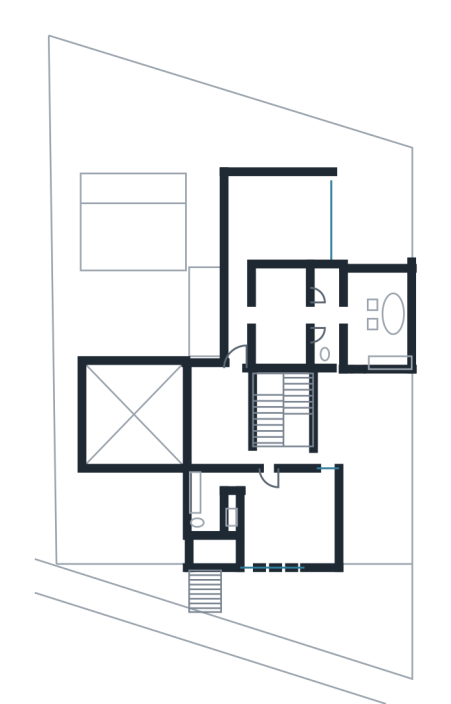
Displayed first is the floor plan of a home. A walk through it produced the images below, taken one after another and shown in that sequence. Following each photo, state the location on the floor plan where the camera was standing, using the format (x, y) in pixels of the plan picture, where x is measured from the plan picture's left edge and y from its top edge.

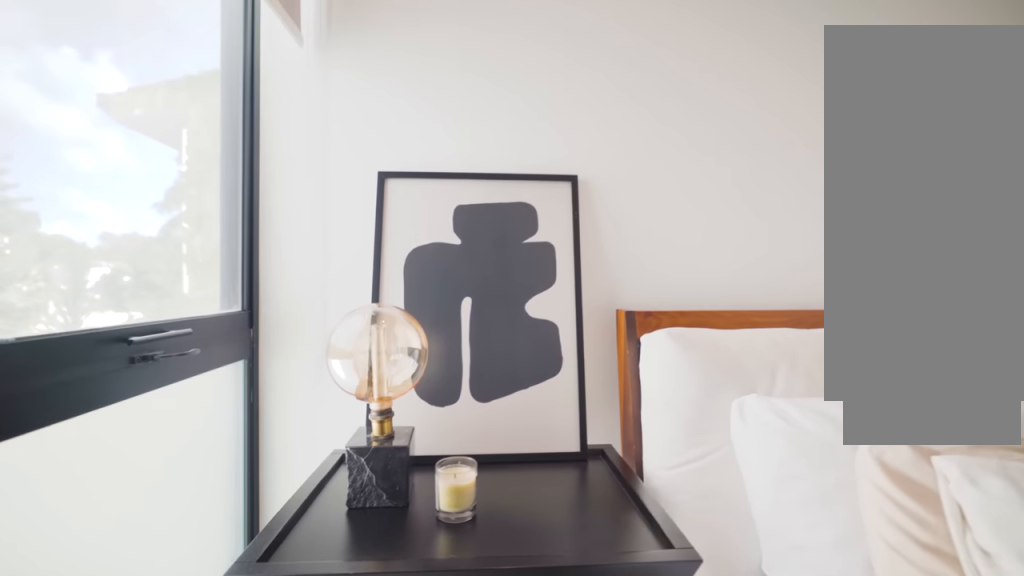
(308, 482)
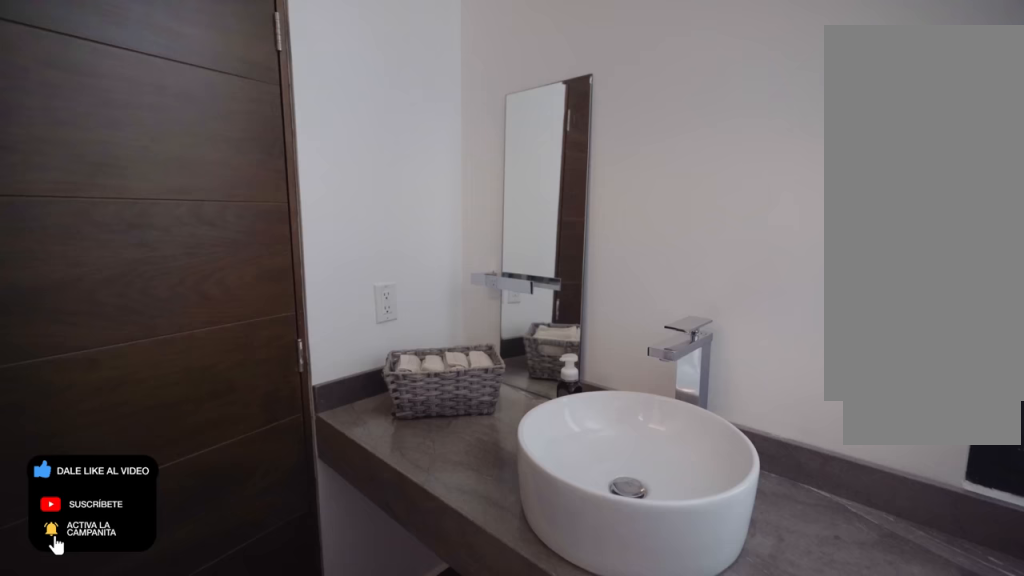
(225, 512)
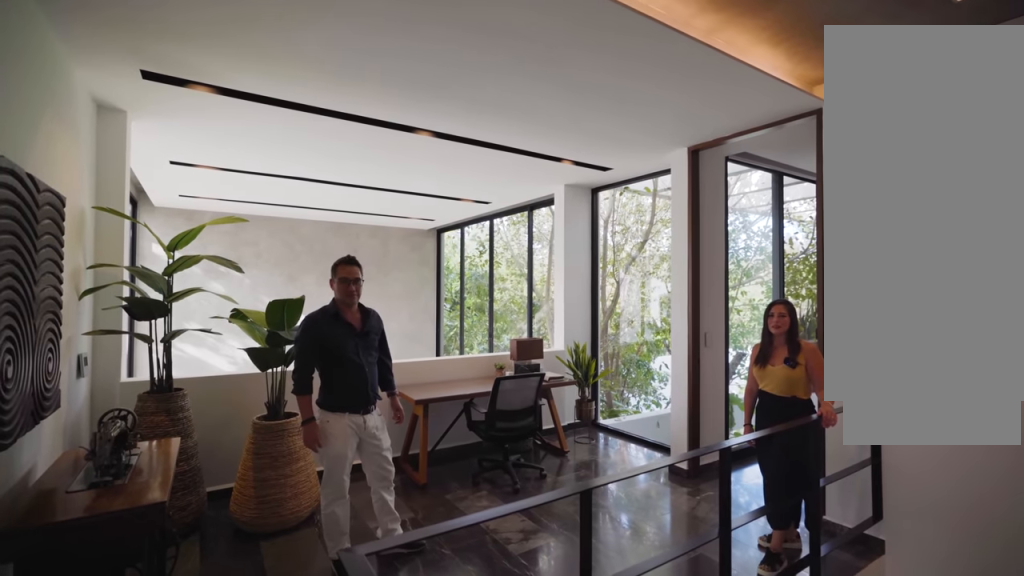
(281, 453)
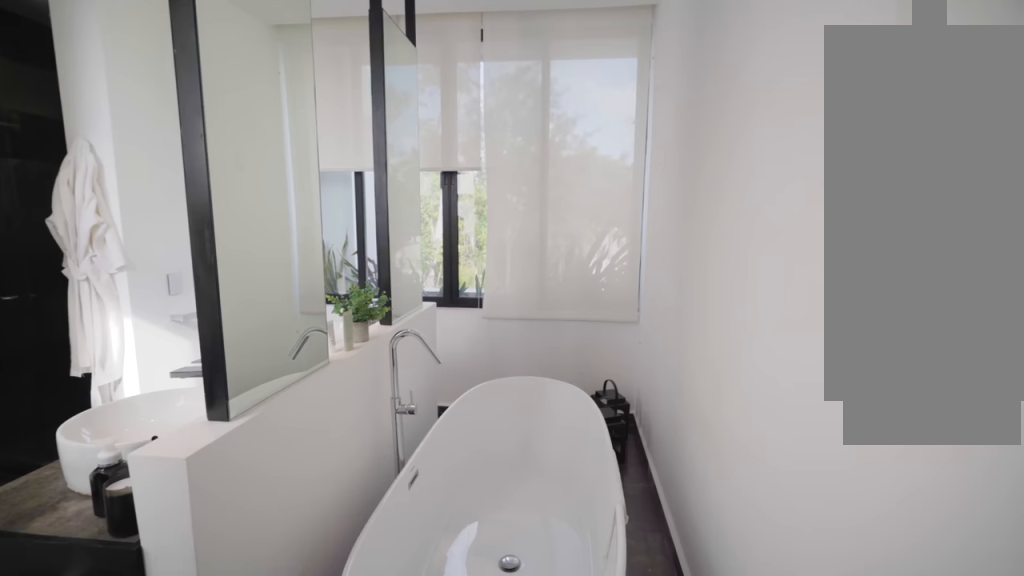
(389, 344)
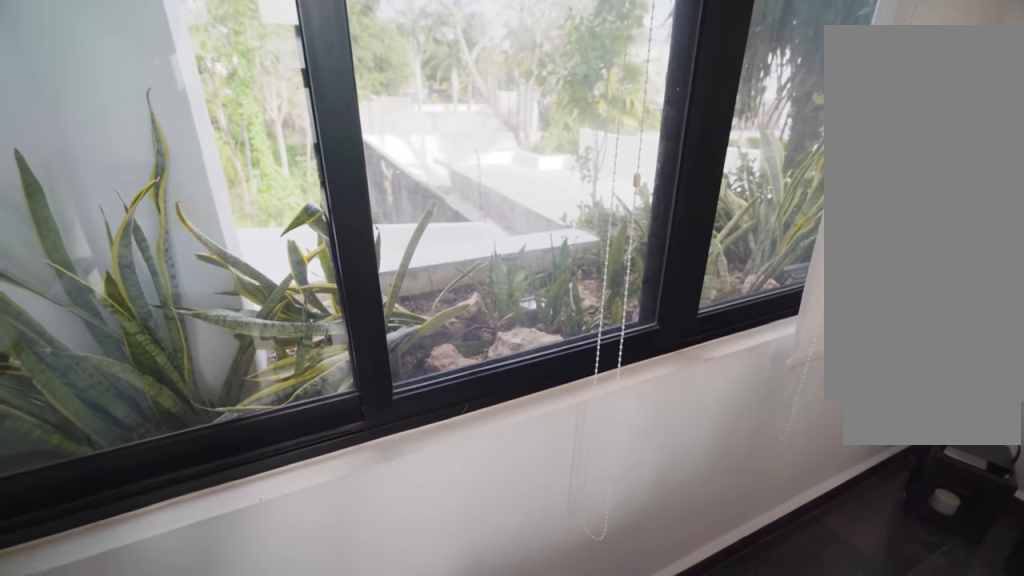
(357, 287)
